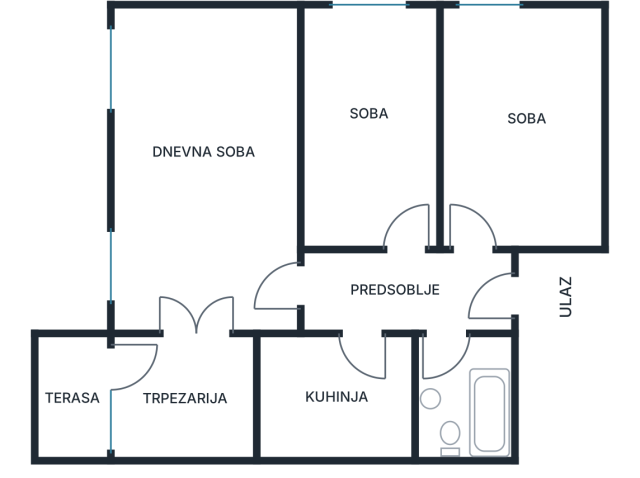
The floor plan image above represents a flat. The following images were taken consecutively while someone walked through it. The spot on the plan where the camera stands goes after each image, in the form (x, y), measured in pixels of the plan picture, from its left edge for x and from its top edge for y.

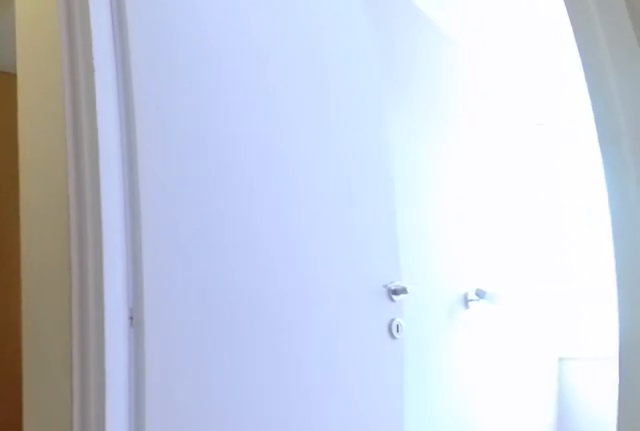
(517, 286)
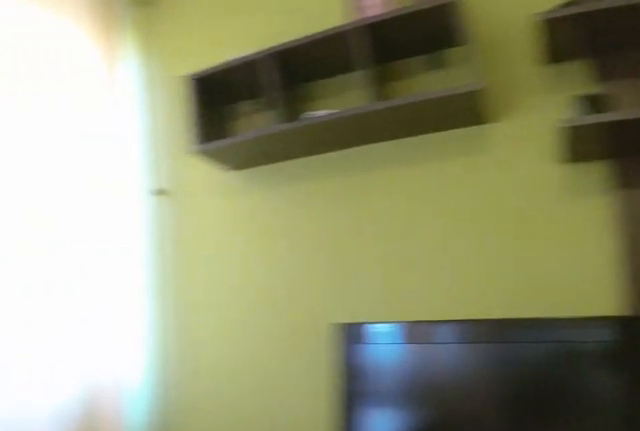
(234, 58)
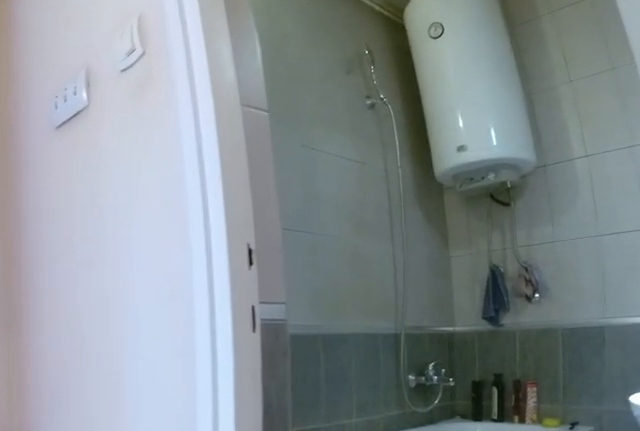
(418, 299)
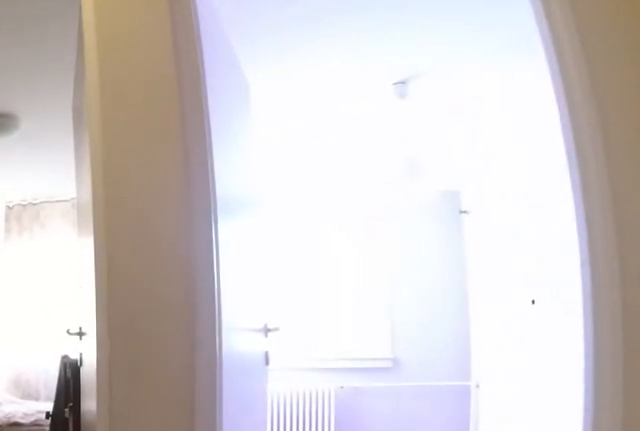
(440, 337)
